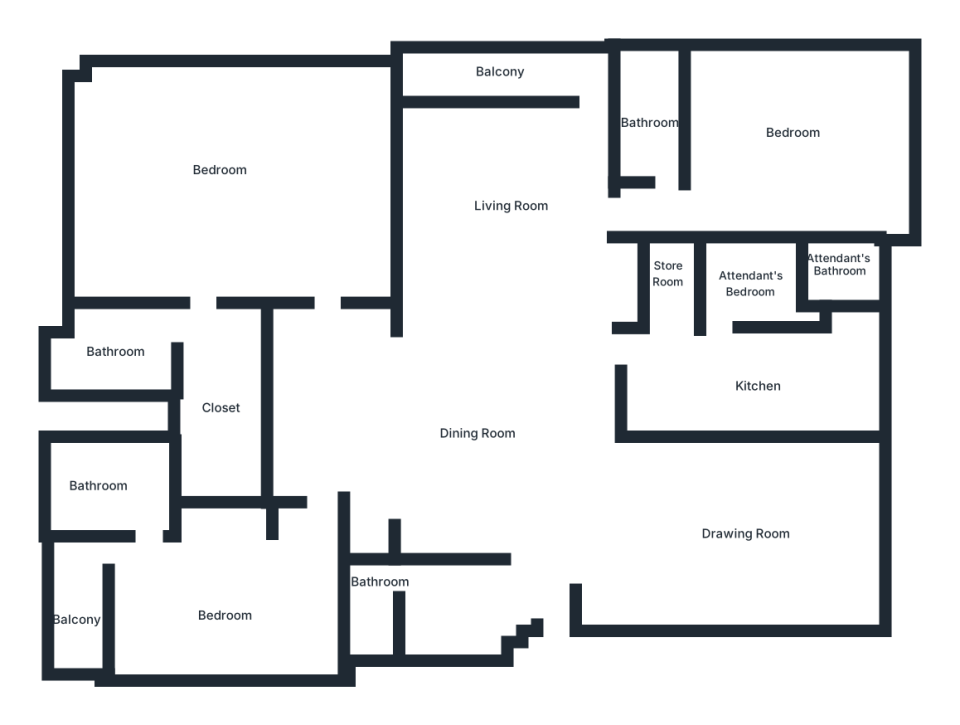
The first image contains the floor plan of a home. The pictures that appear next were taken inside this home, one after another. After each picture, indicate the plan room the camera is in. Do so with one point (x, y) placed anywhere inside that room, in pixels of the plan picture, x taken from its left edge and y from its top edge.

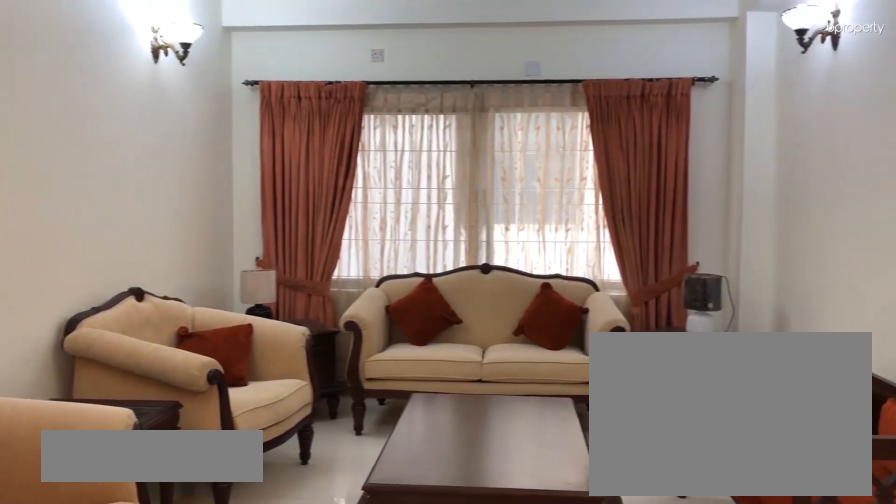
(738, 533)
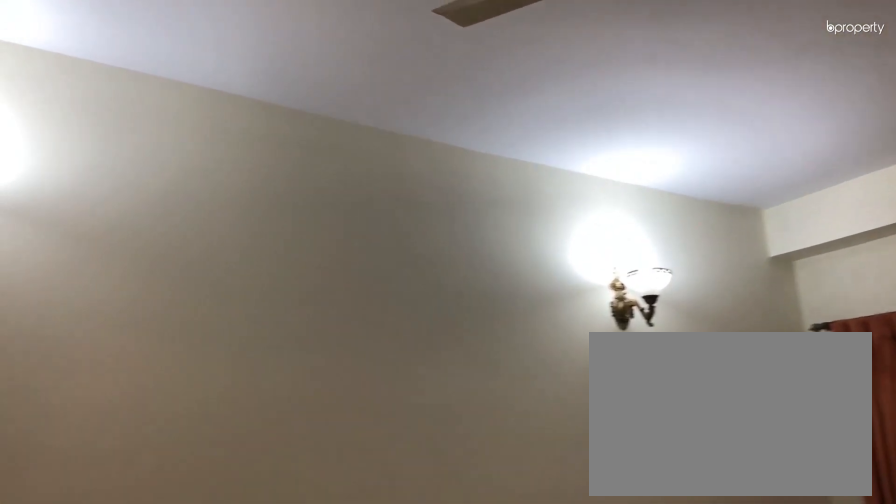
(723, 524)
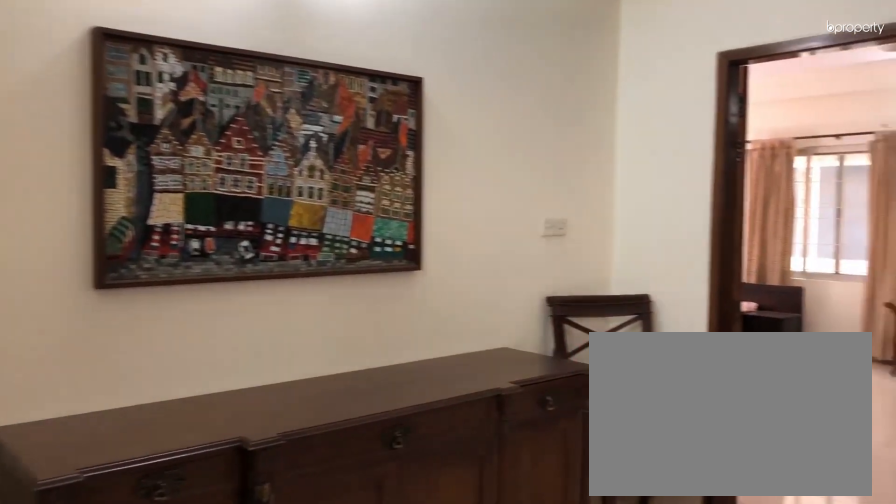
(409, 424)
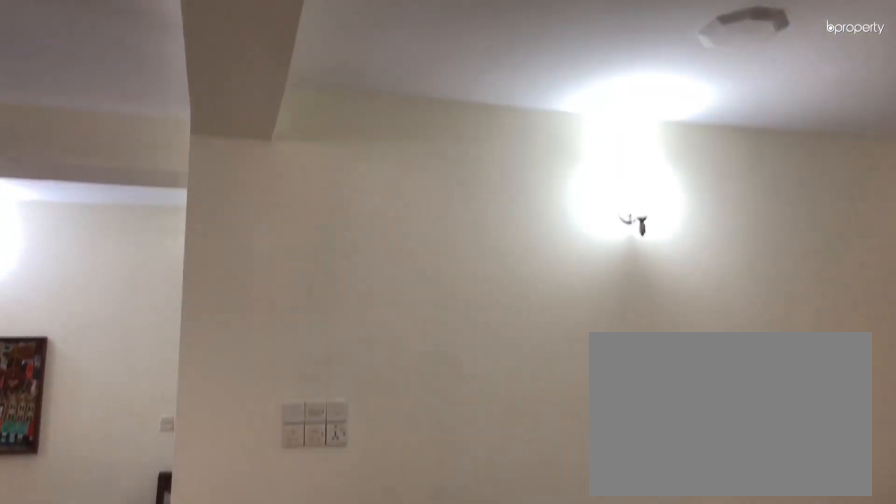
(509, 232)
